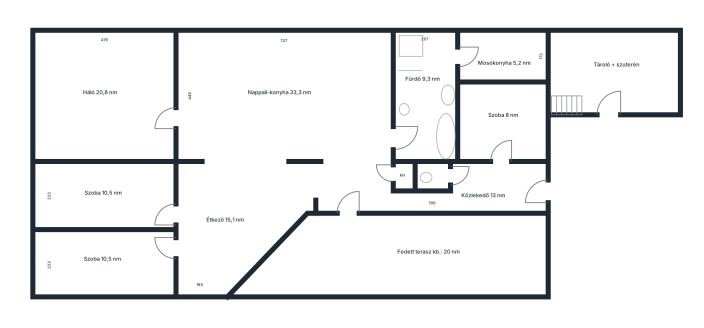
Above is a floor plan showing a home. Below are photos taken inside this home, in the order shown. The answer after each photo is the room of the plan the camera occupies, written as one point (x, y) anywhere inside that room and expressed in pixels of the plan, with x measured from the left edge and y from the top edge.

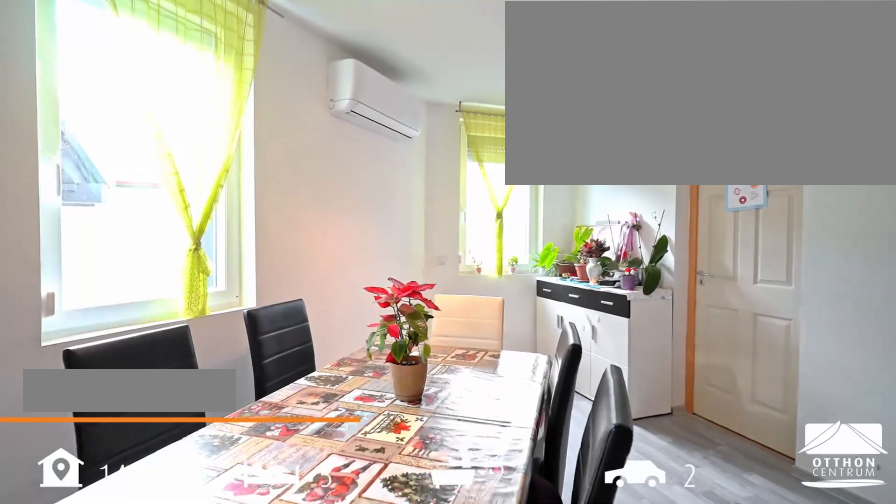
(226, 220)
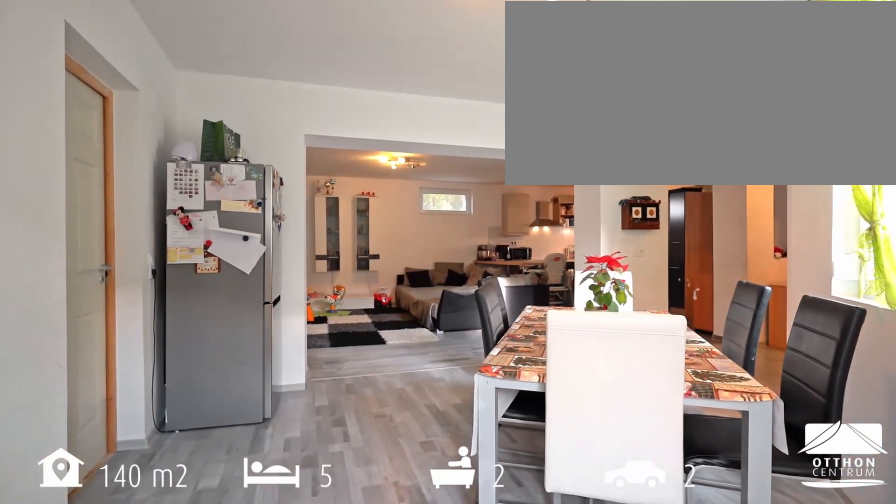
(226, 220)
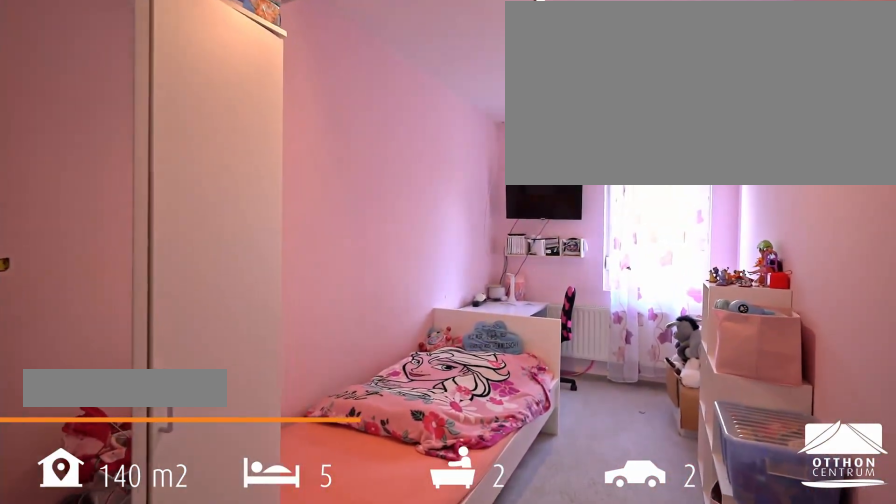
(106, 263)
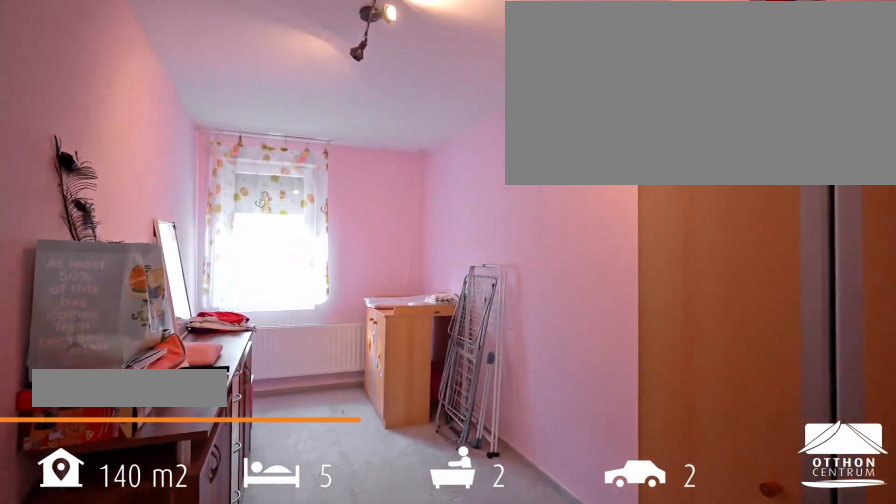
(106, 195)
